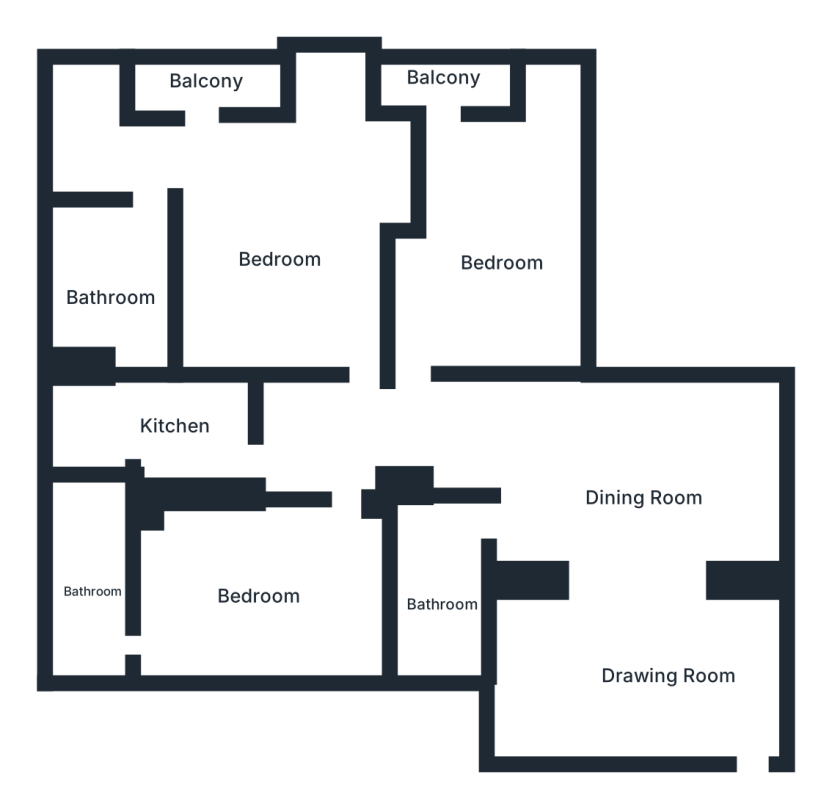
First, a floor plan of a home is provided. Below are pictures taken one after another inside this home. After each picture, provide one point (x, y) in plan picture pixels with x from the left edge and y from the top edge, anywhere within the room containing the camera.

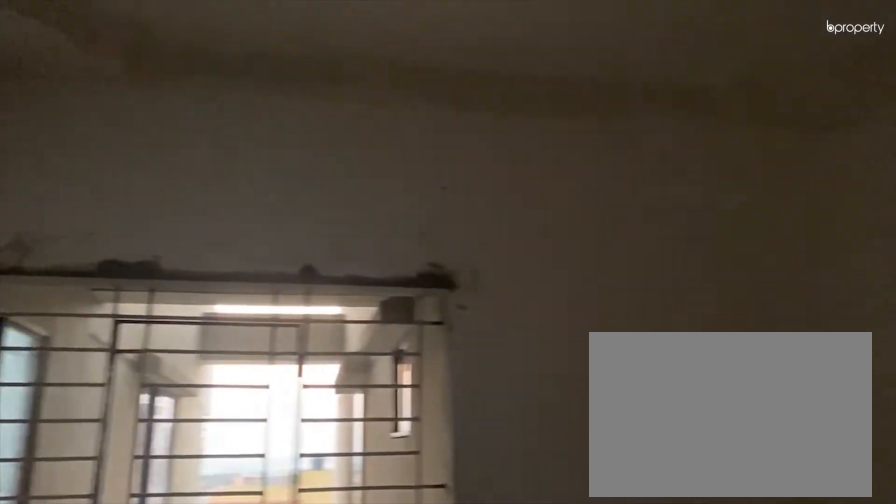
(649, 657)
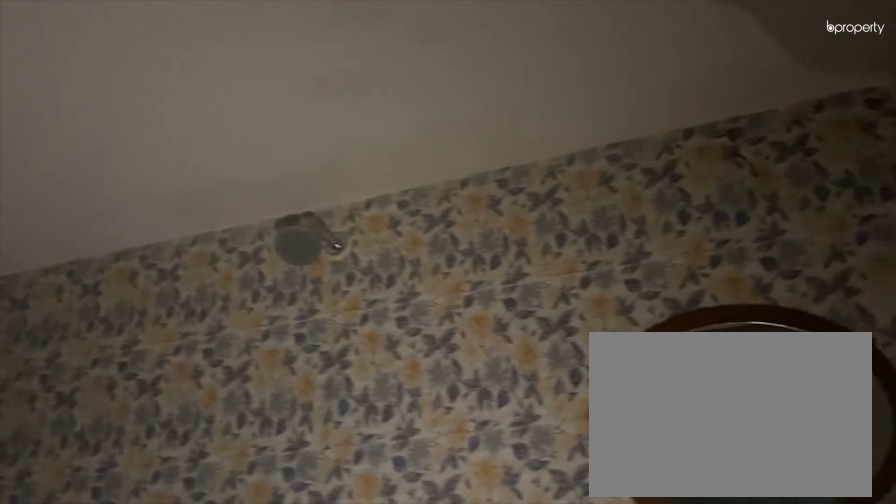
(445, 599)
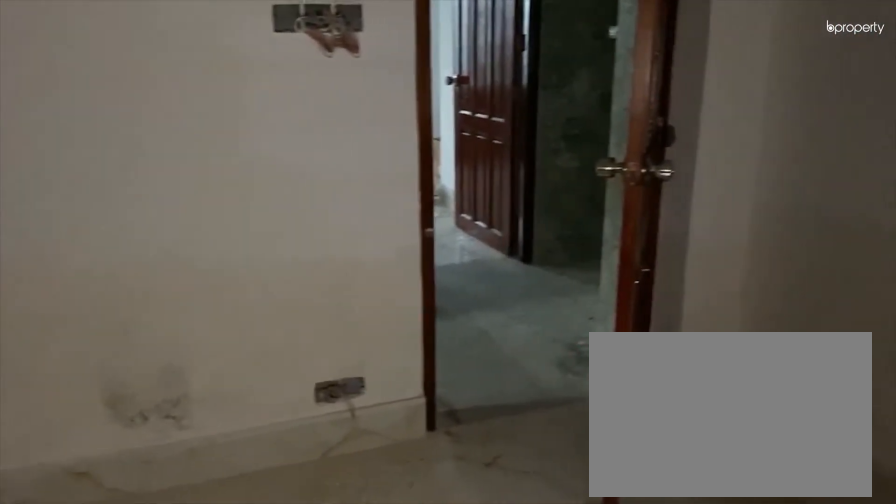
(261, 599)
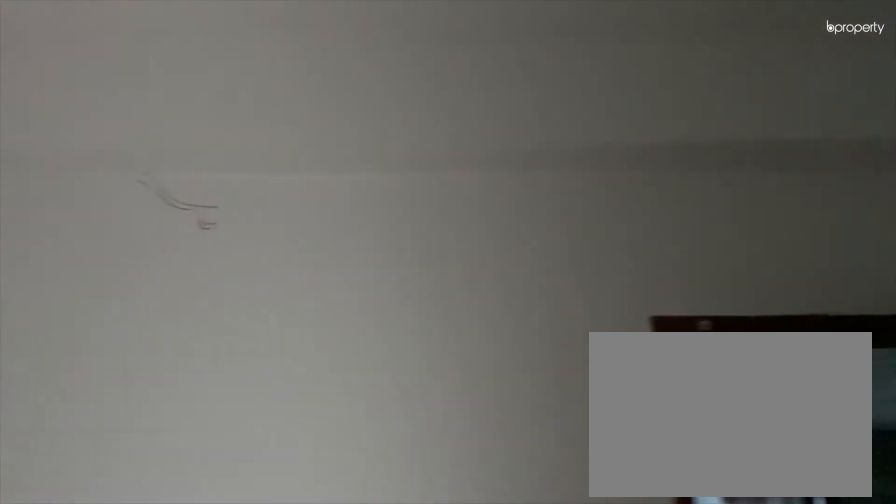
(261, 599)
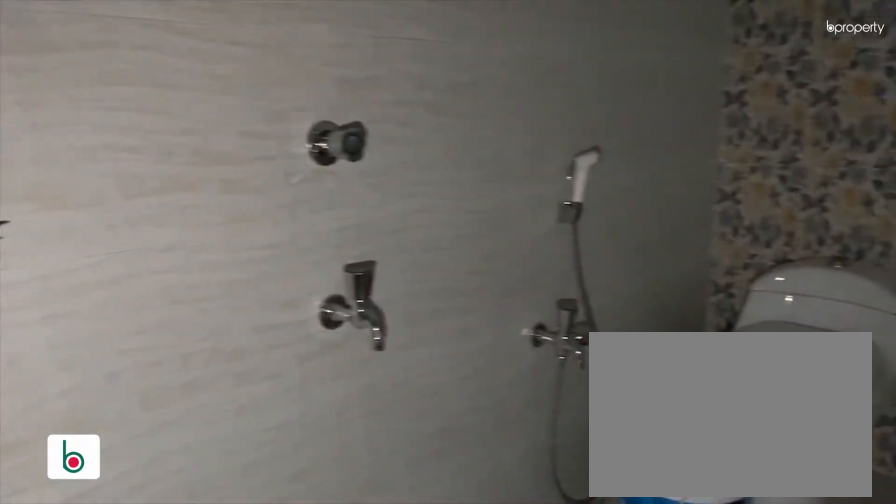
(94, 596)
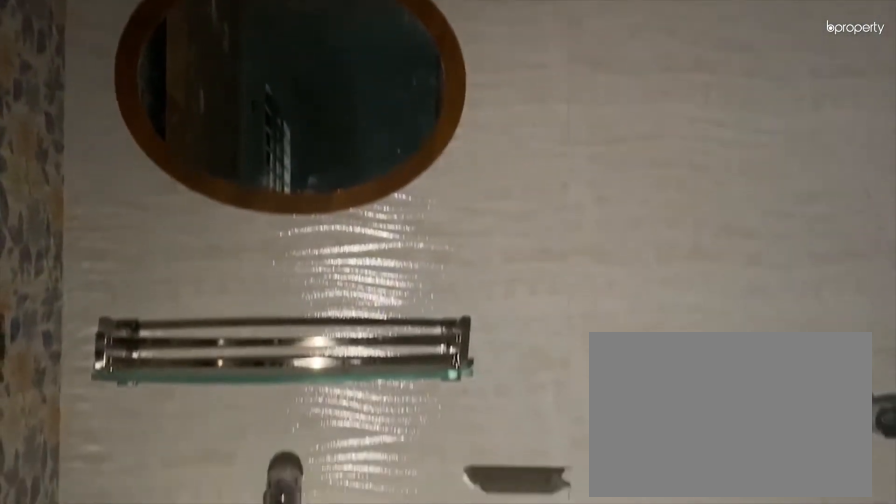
(94, 596)
